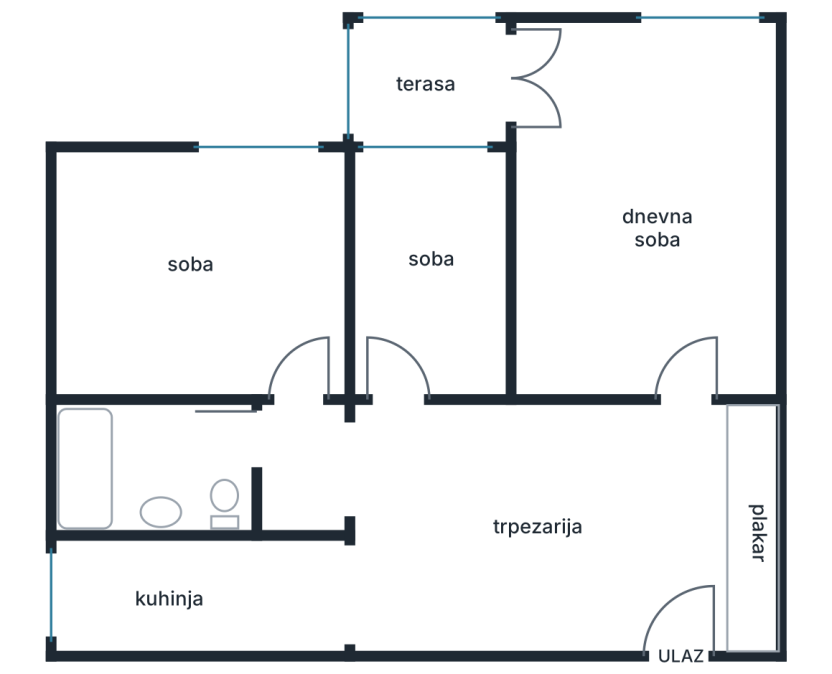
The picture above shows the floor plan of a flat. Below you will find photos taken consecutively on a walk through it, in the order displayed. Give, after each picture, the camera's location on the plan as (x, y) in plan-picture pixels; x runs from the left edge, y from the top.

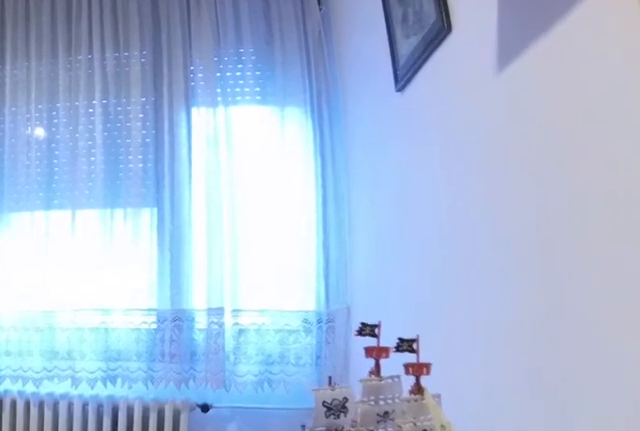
(310, 347)
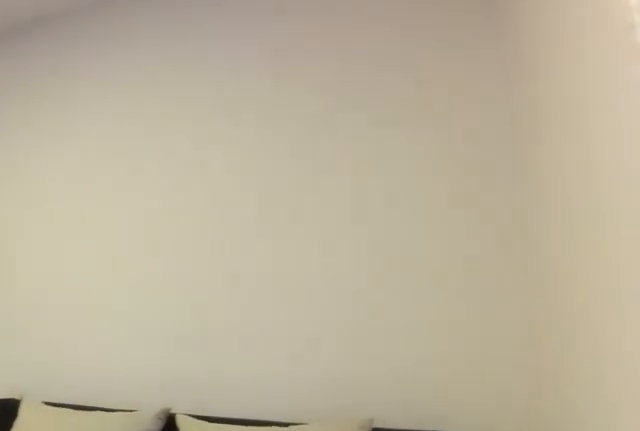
(261, 173)
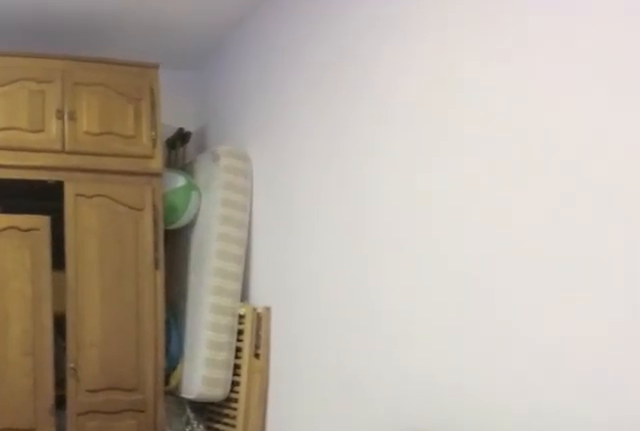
(204, 182)
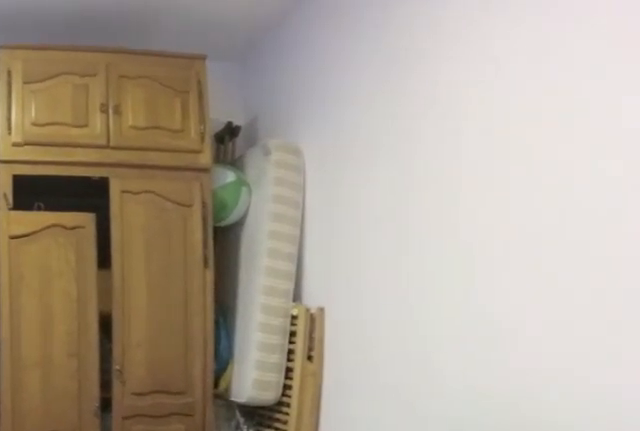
(202, 182)
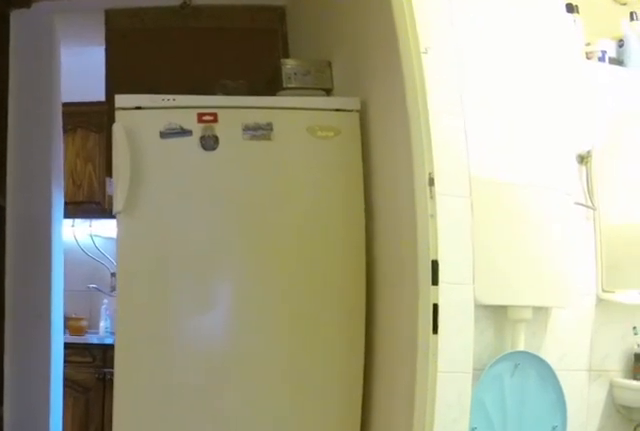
(295, 351)
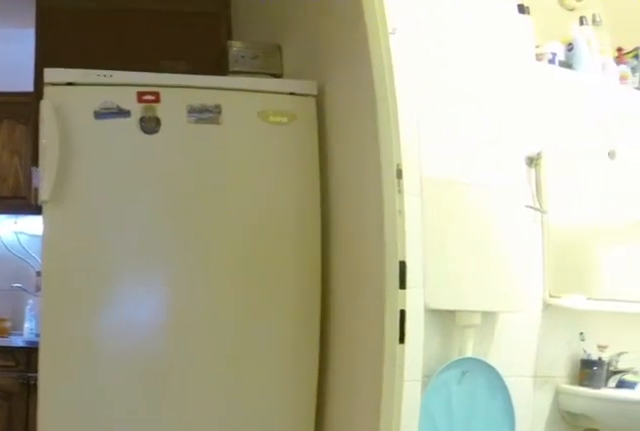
(299, 360)
